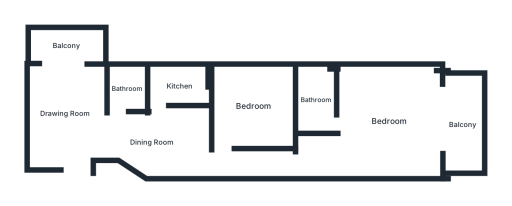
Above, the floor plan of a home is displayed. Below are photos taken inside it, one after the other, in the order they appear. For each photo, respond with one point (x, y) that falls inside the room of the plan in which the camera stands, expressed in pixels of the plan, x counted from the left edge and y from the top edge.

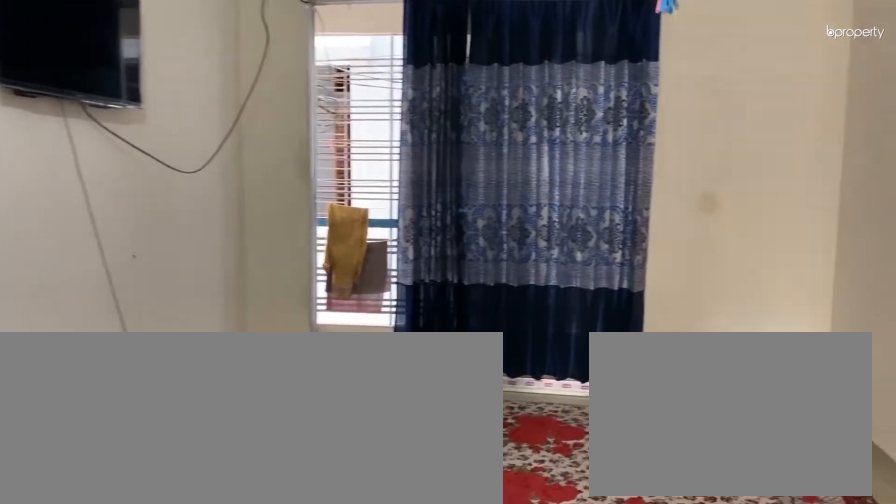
(64, 114)
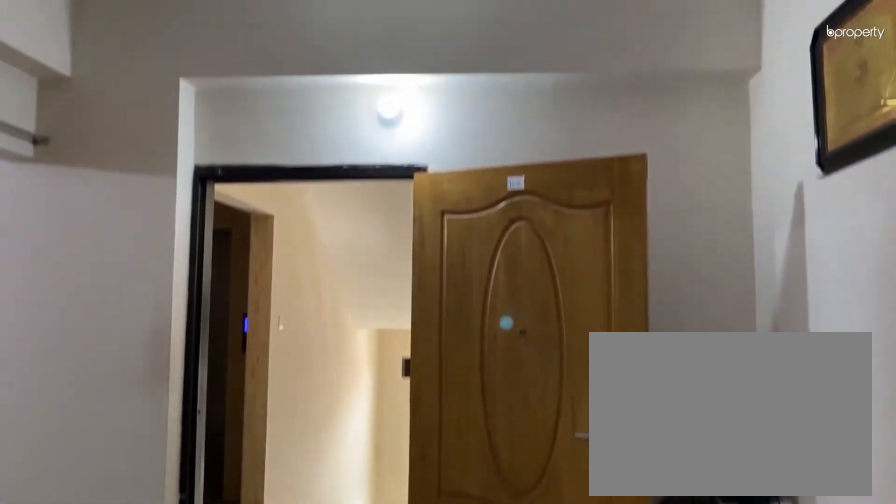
(63, 113)
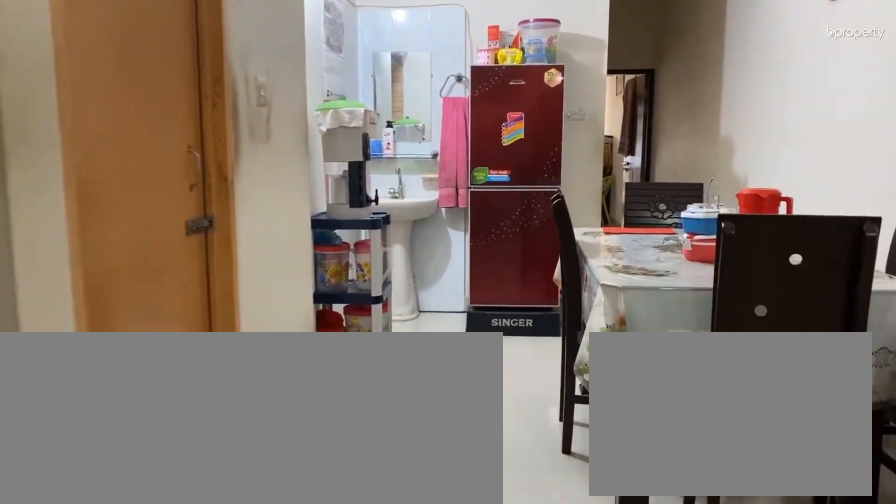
(151, 141)
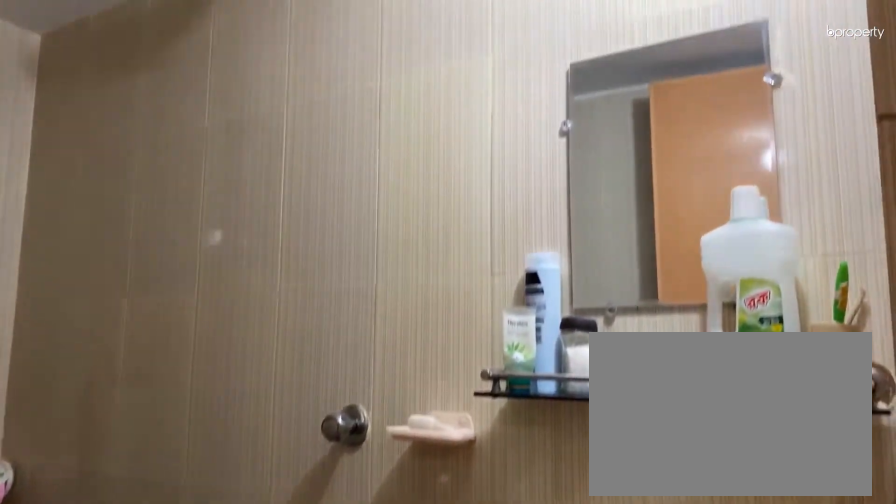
(126, 88)
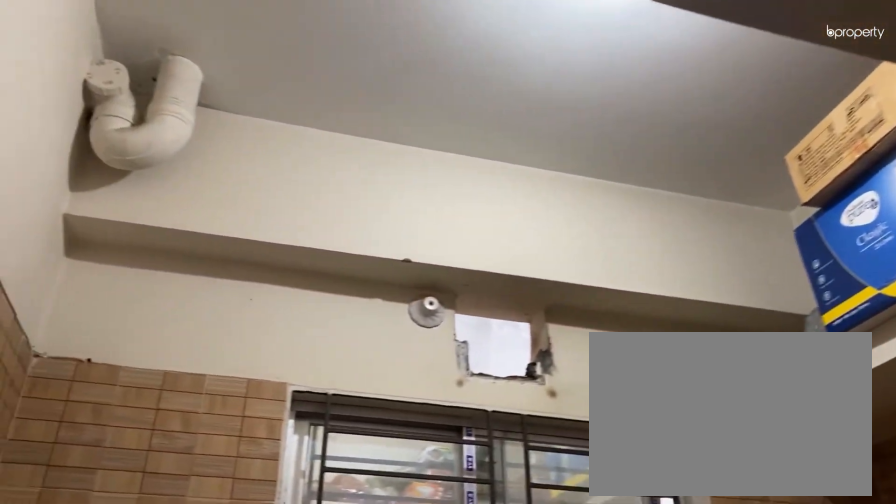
(180, 84)
